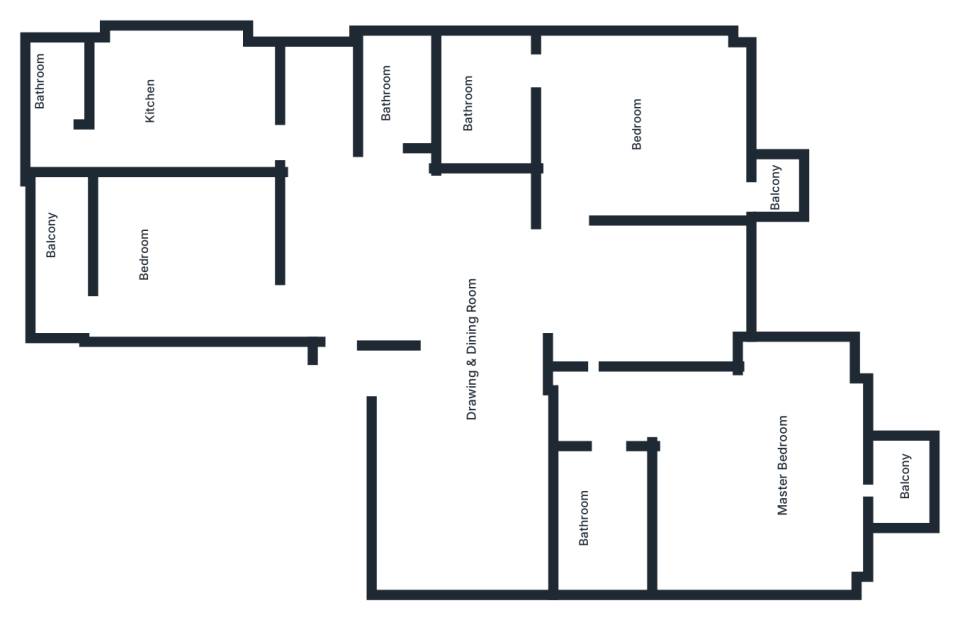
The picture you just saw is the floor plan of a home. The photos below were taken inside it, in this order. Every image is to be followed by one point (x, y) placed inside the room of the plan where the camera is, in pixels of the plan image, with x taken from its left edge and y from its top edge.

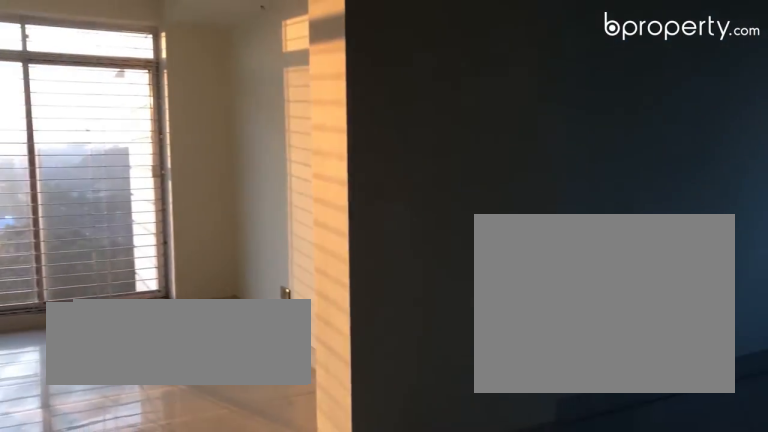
(421, 277)
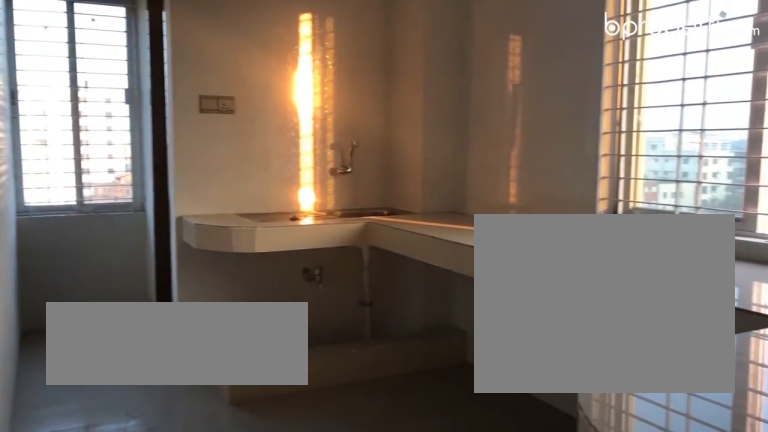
(274, 121)
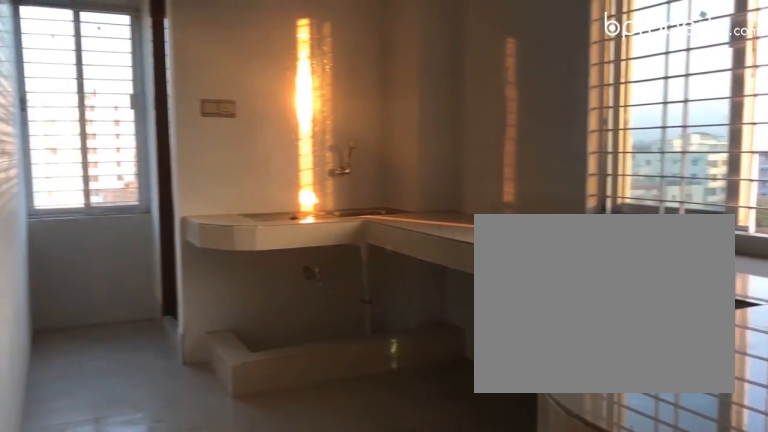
(274, 121)
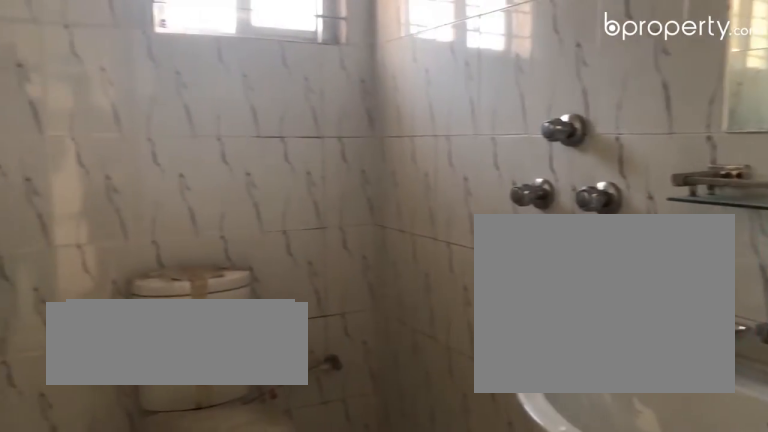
(394, 85)
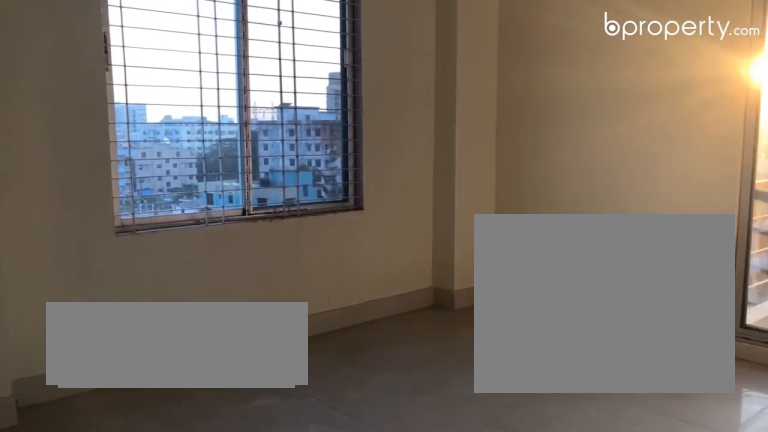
(648, 107)
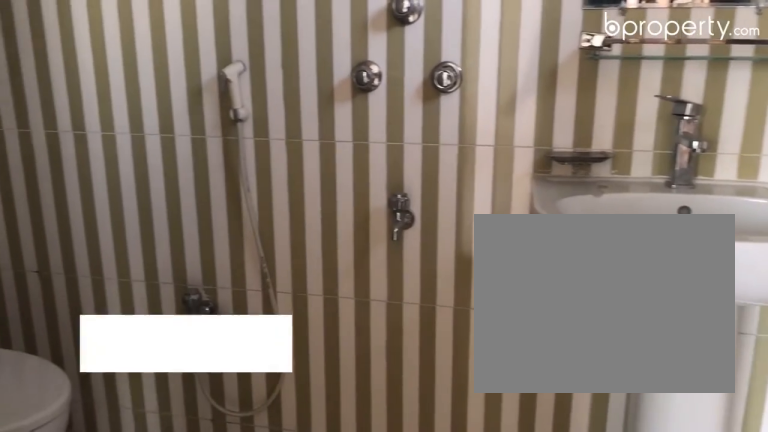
(474, 102)
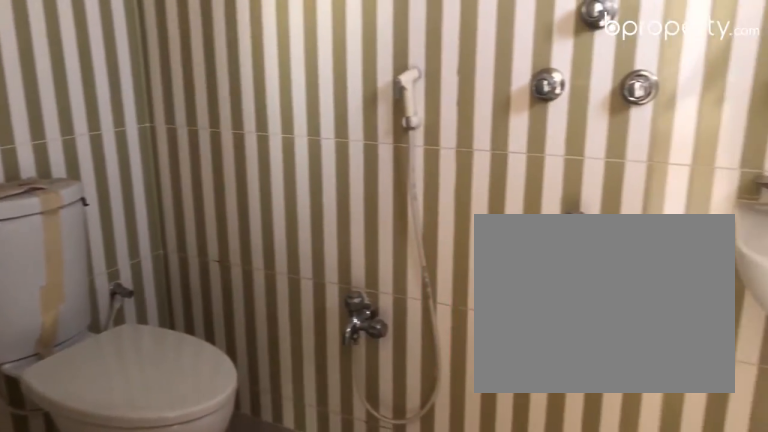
(474, 102)
